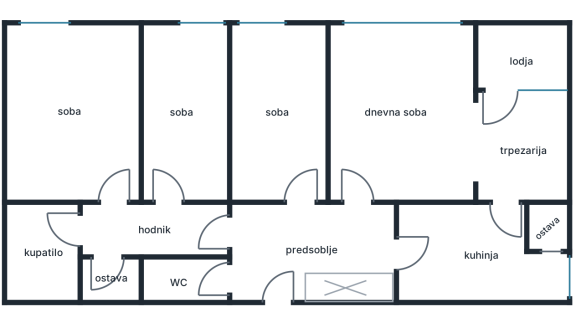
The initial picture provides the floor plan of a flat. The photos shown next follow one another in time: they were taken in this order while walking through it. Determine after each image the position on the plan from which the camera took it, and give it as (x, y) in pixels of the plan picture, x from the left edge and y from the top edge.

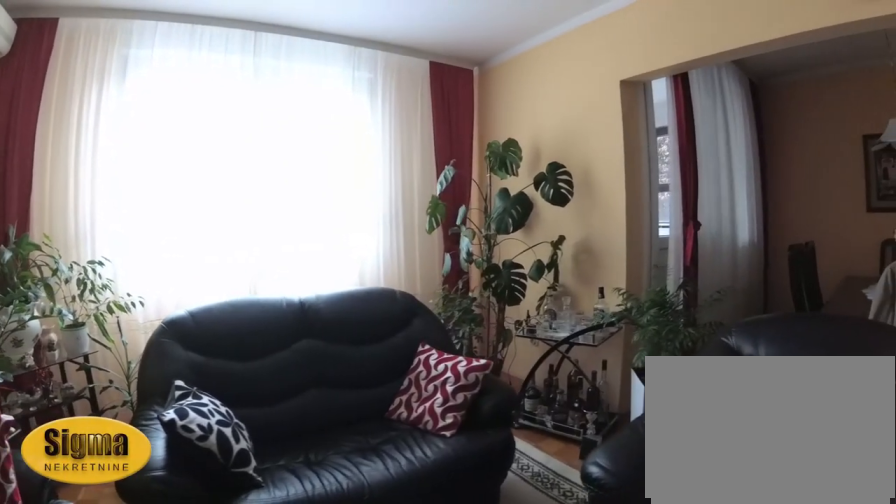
(364, 123)
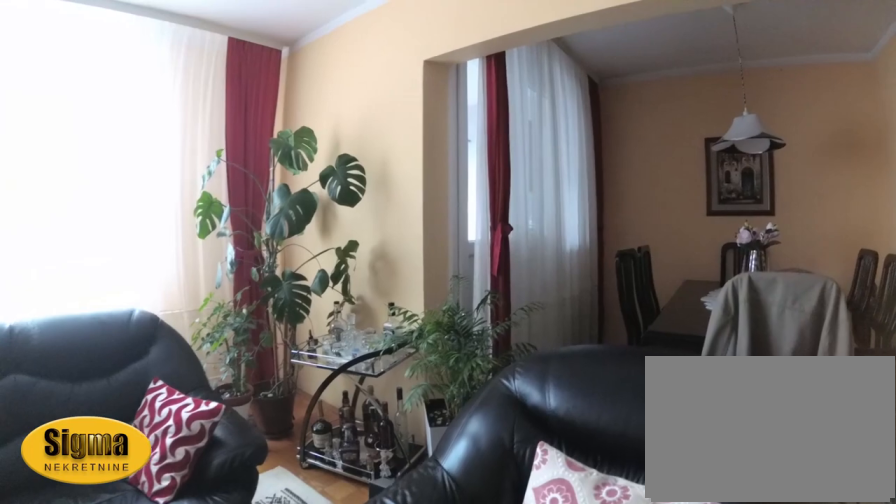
(363, 115)
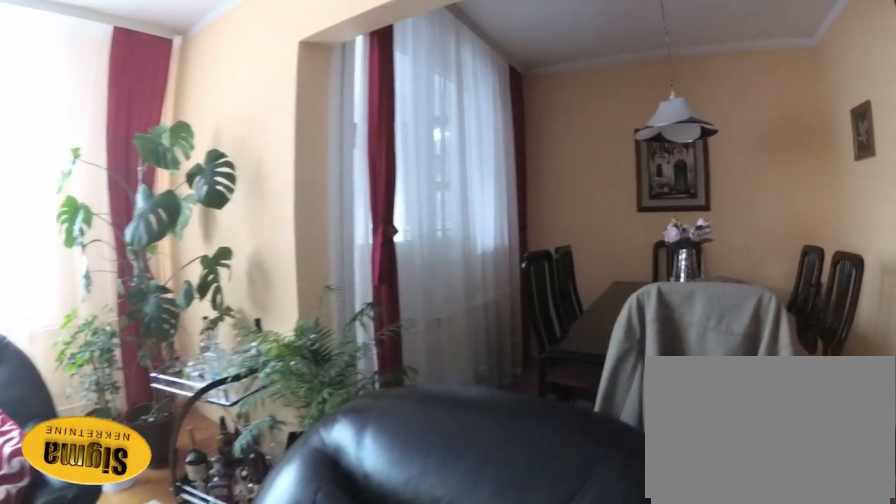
(370, 112)
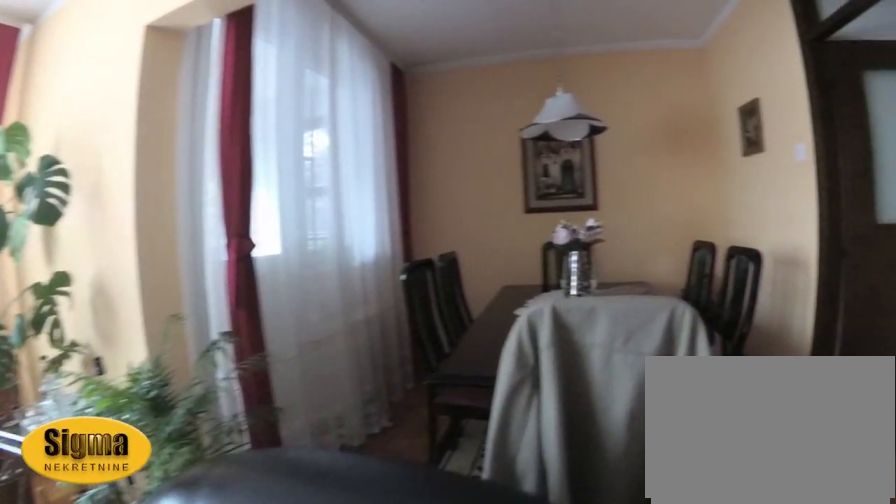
(374, 112)
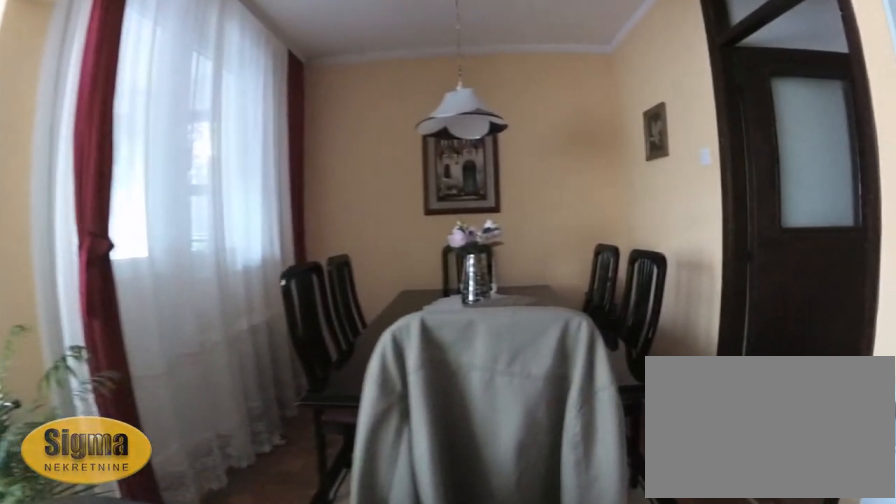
(386, 114)
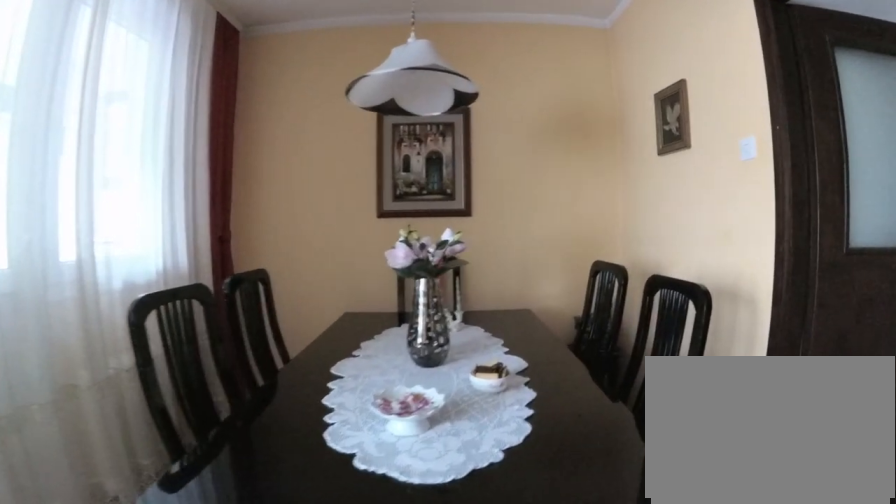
(434, 130)
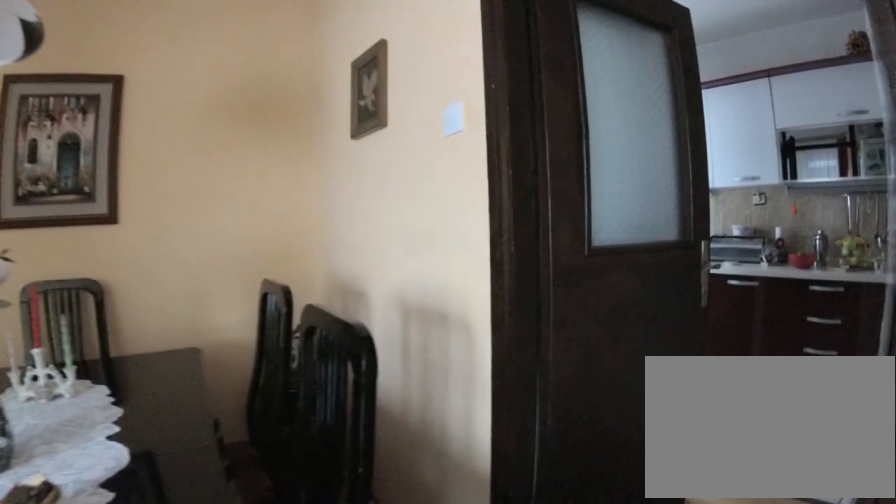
(476, 136)
